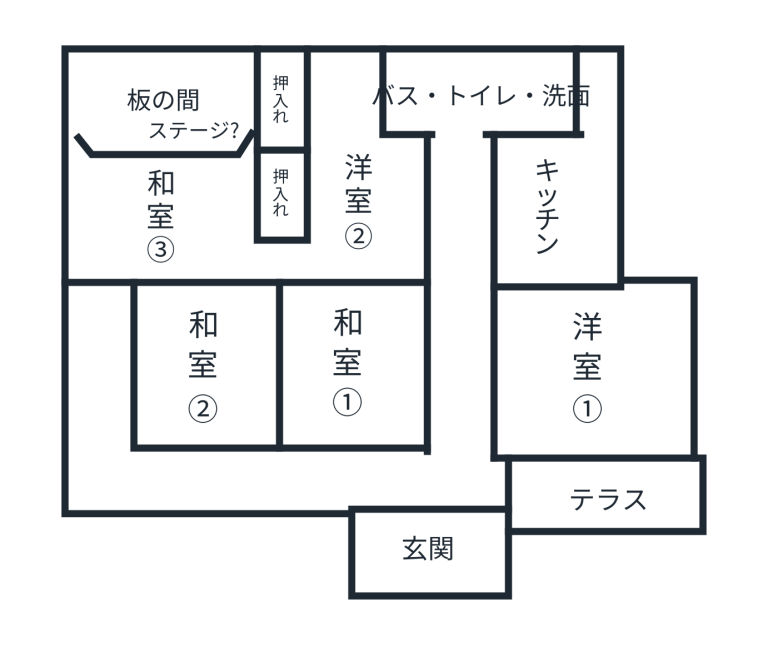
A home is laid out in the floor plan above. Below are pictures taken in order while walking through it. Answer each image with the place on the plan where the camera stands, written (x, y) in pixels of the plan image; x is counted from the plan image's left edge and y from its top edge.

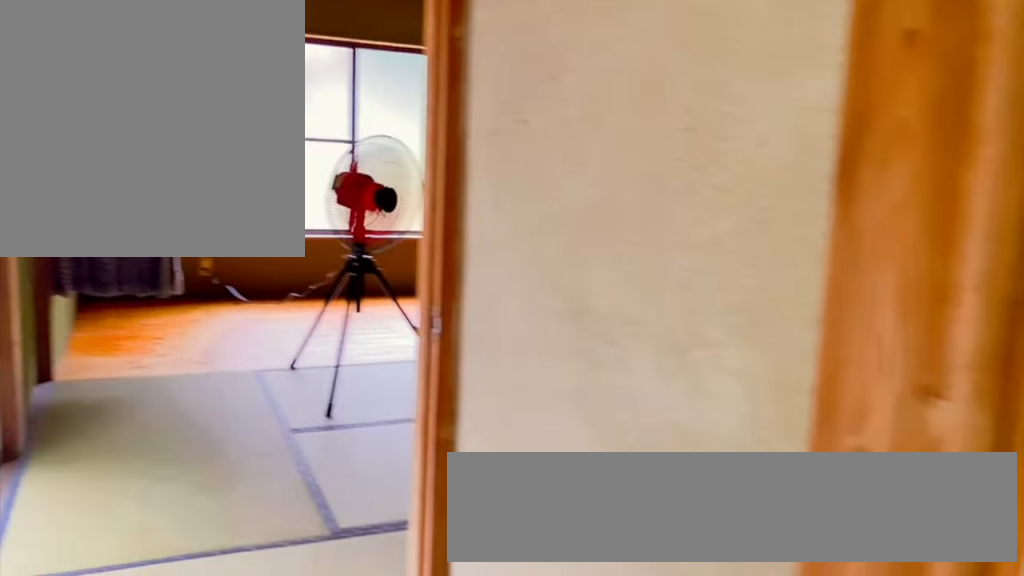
(111, 241)
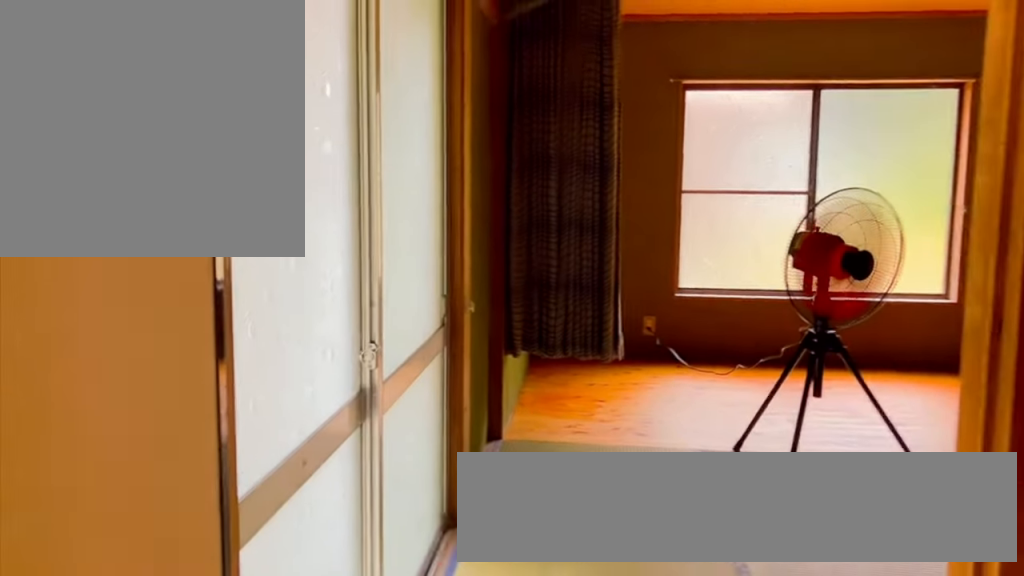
(113, 240)
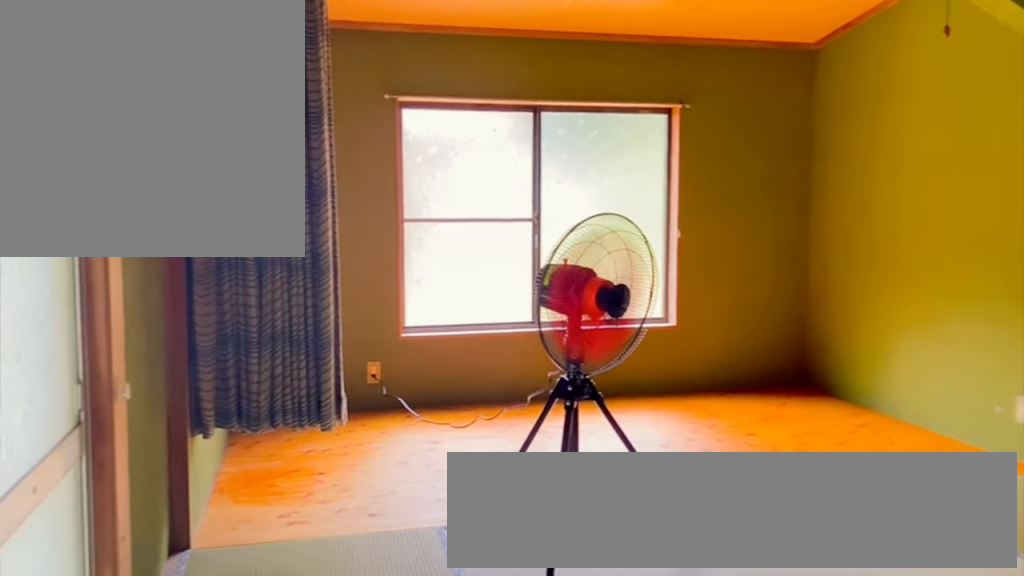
(132, 237)
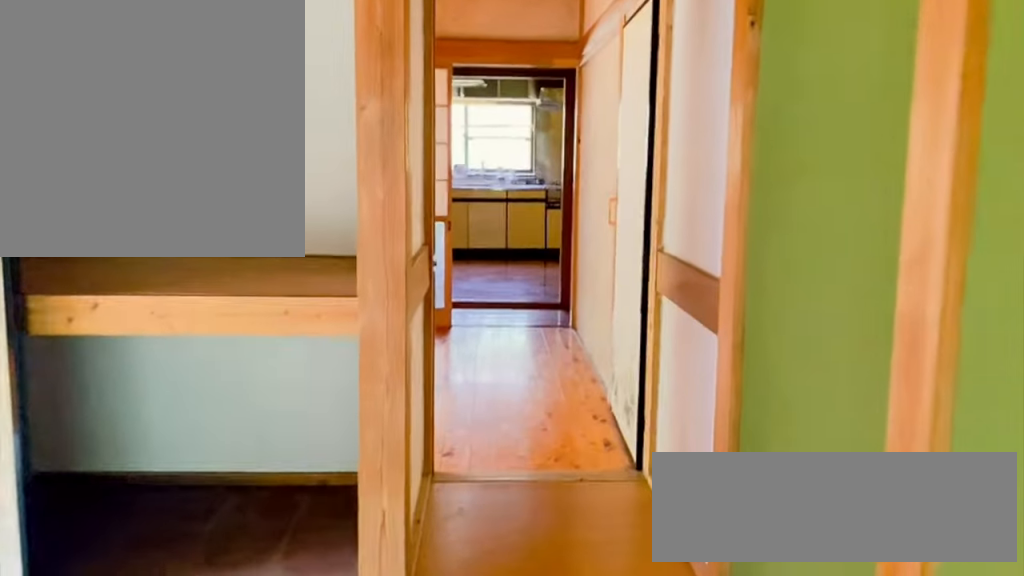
(262, 252)
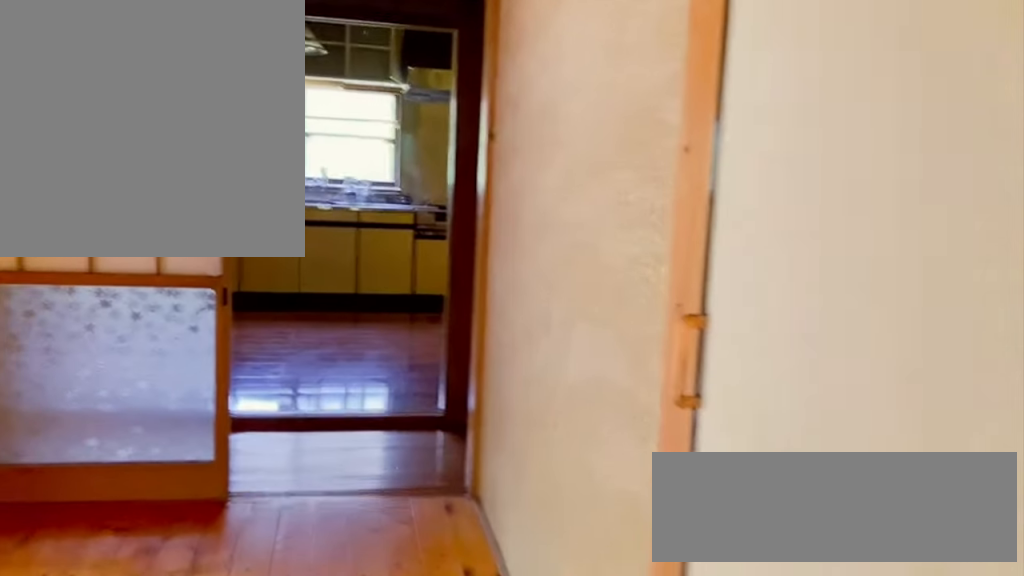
(354, 246)
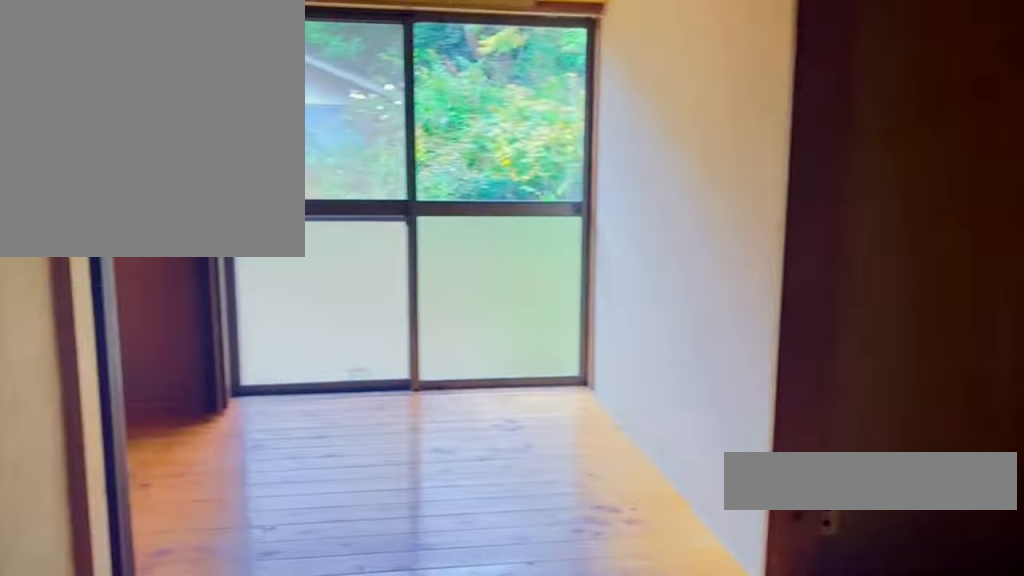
(378, 241)
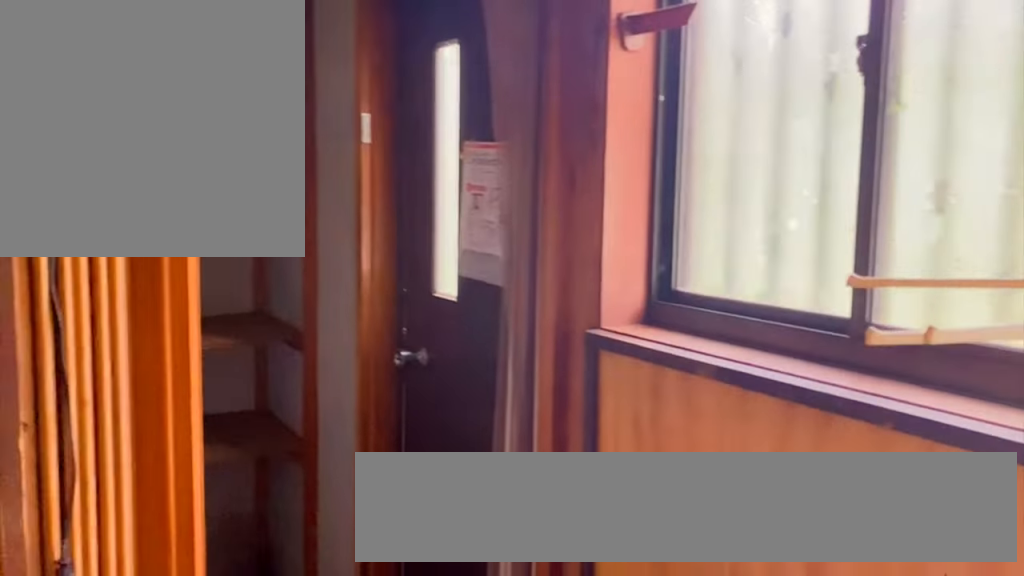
(546, 207)
